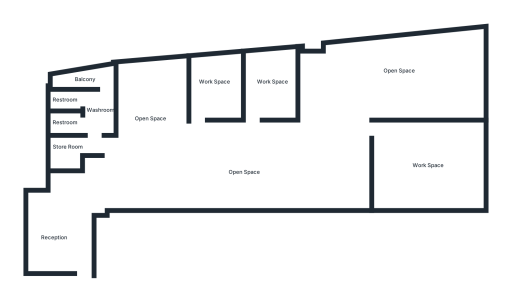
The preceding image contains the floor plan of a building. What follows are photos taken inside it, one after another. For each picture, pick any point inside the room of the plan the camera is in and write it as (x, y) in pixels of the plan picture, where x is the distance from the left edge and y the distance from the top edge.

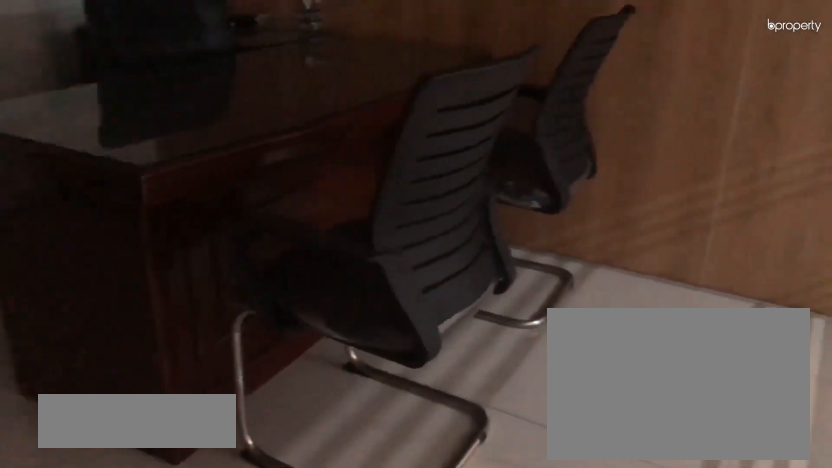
(262, 90)
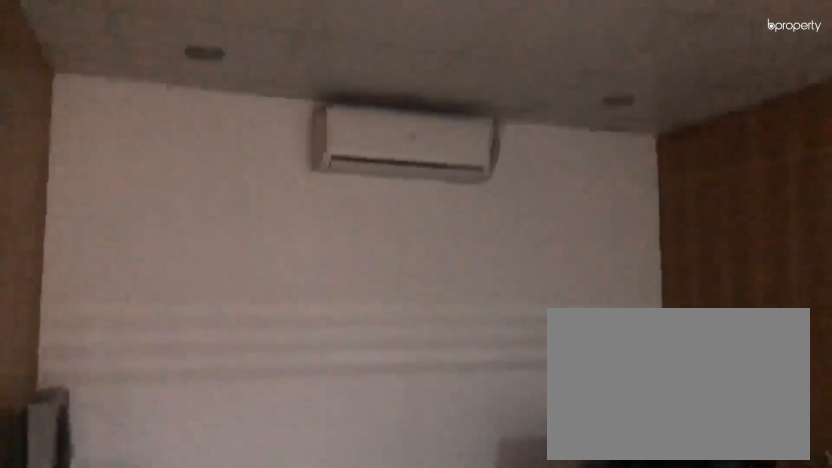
(262, 90)
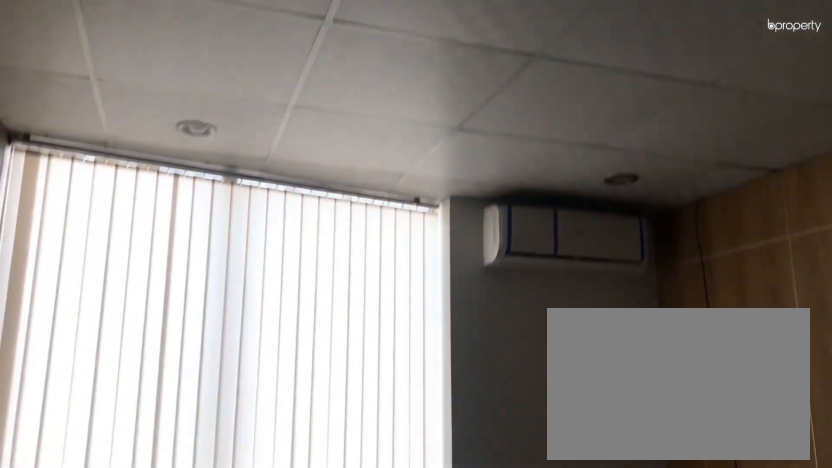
(206, 89)
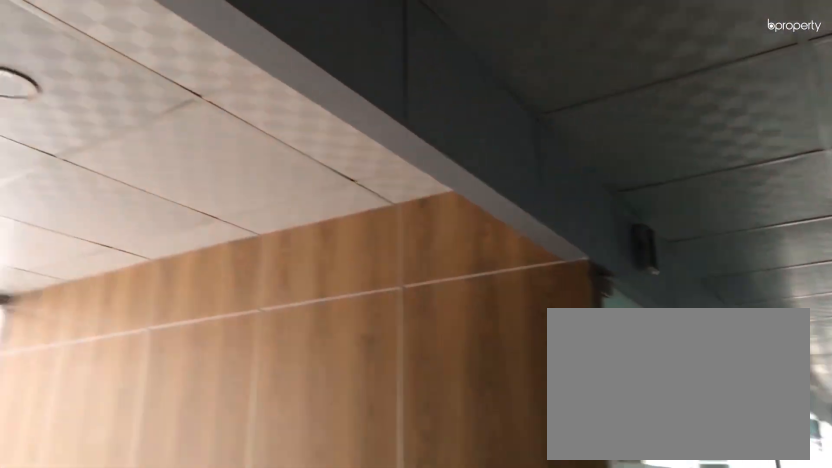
(155, 123)
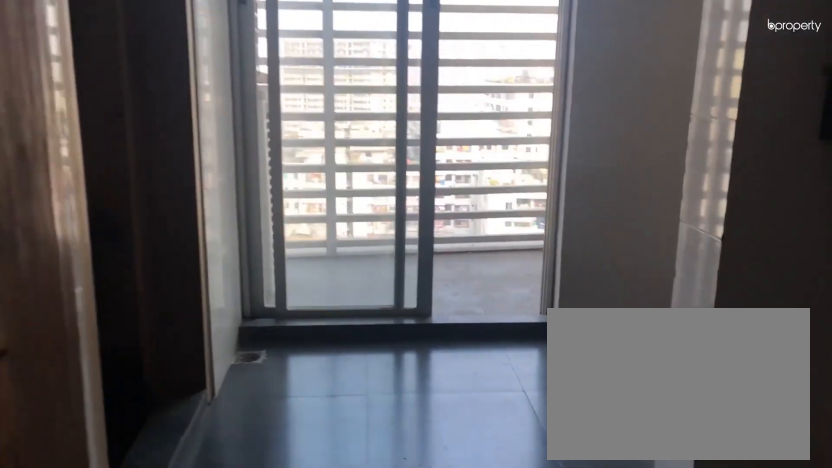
(99, 121)
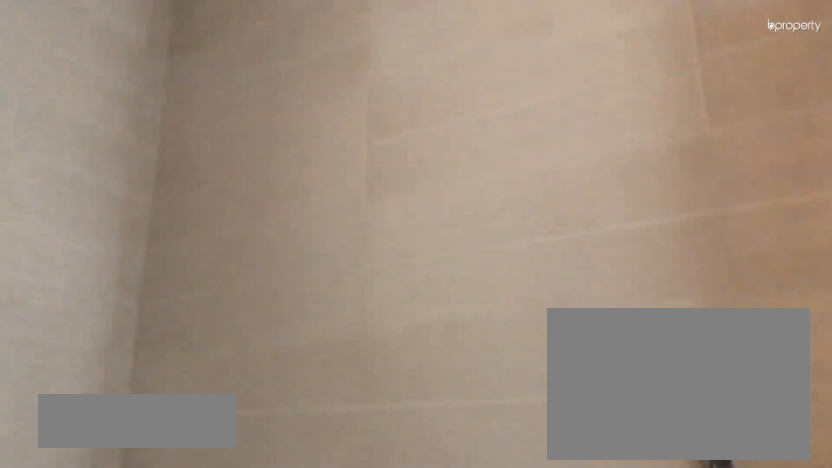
(64, 124)
